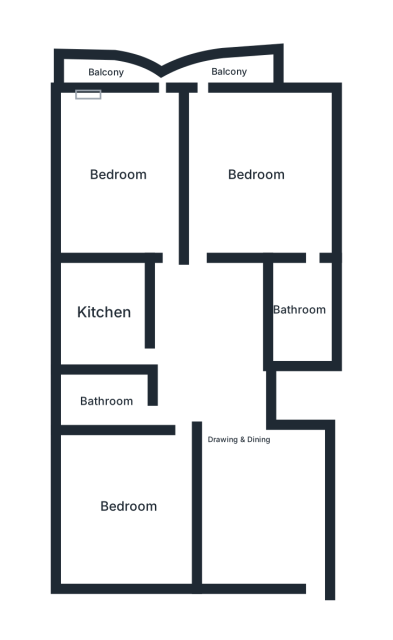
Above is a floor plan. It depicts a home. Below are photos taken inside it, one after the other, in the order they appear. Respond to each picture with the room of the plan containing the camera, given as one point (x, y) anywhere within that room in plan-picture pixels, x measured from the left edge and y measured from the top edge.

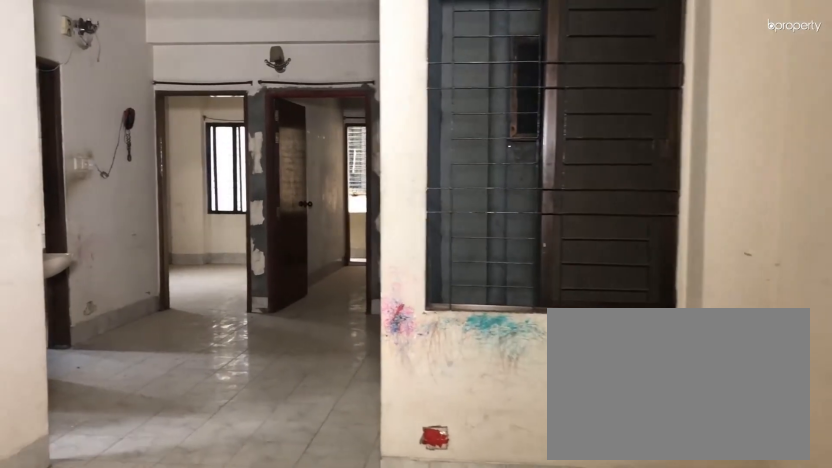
(240, 440)
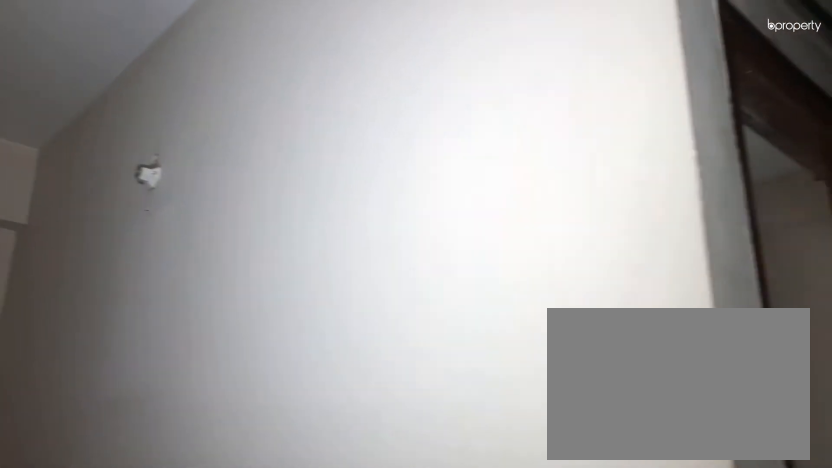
(241, 439)
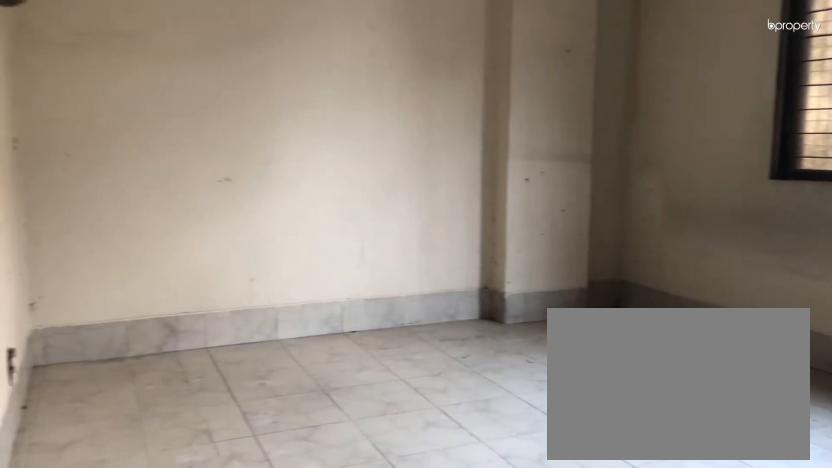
(128, 506)
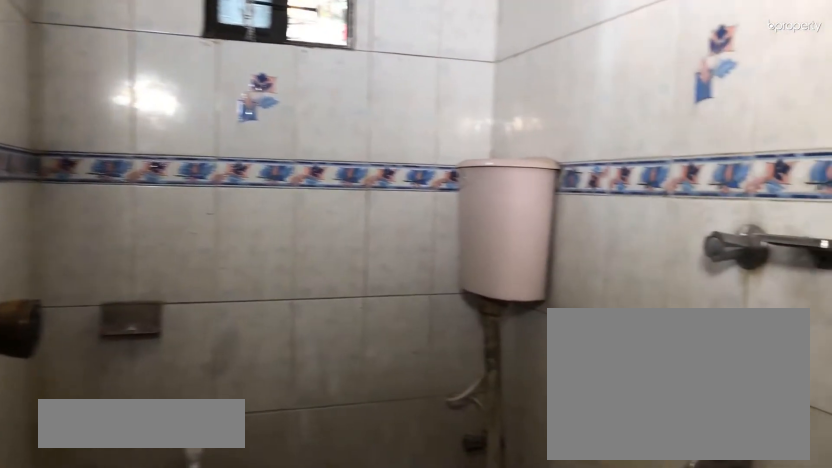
(107, 398)
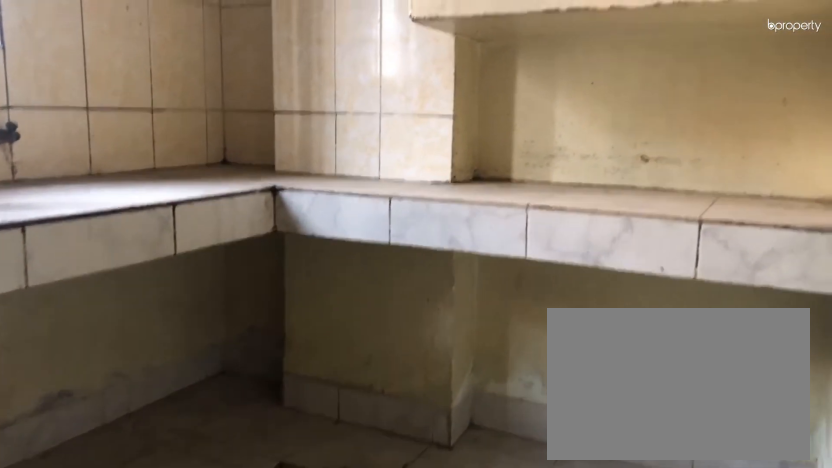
(104, 311)
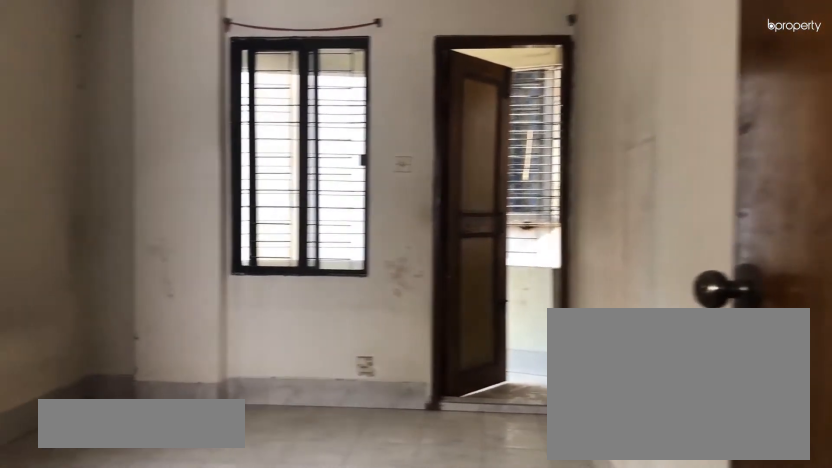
(118, 172)
